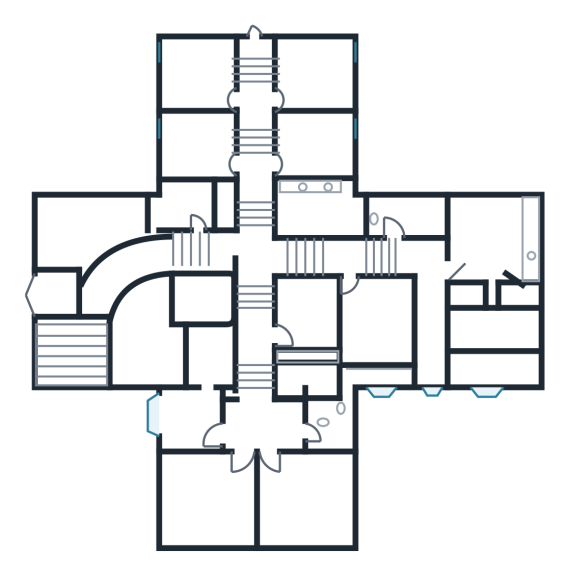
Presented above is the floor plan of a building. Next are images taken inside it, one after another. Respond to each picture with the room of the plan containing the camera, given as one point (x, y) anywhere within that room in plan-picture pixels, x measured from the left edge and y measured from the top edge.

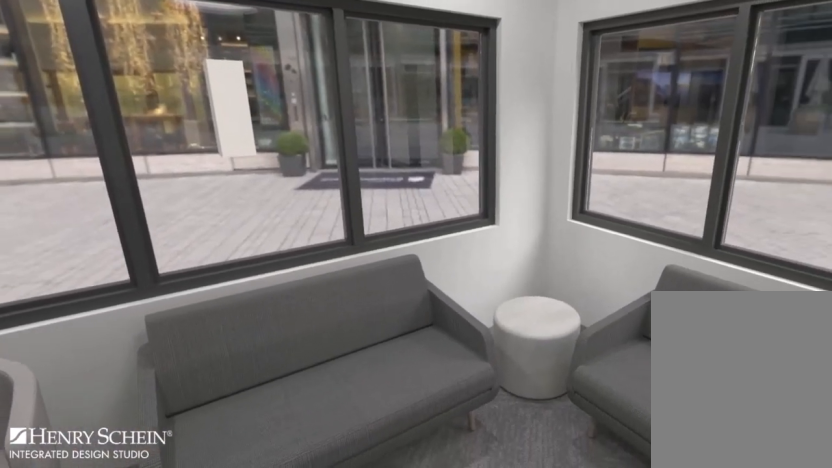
(81, 340)
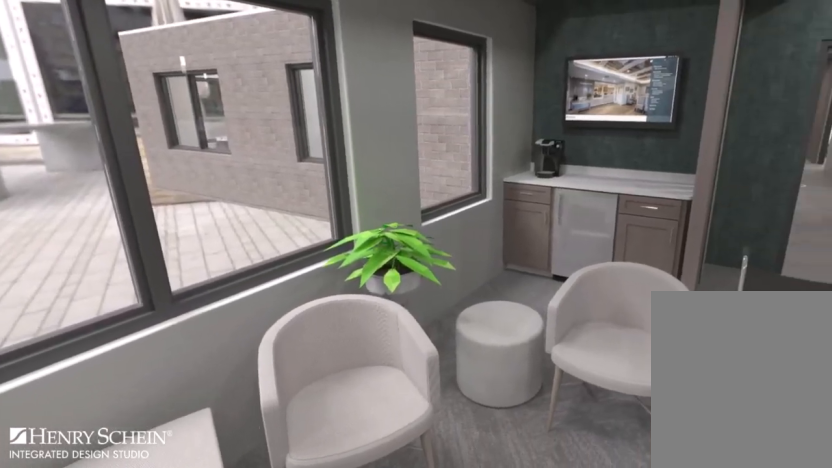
(103, 246)
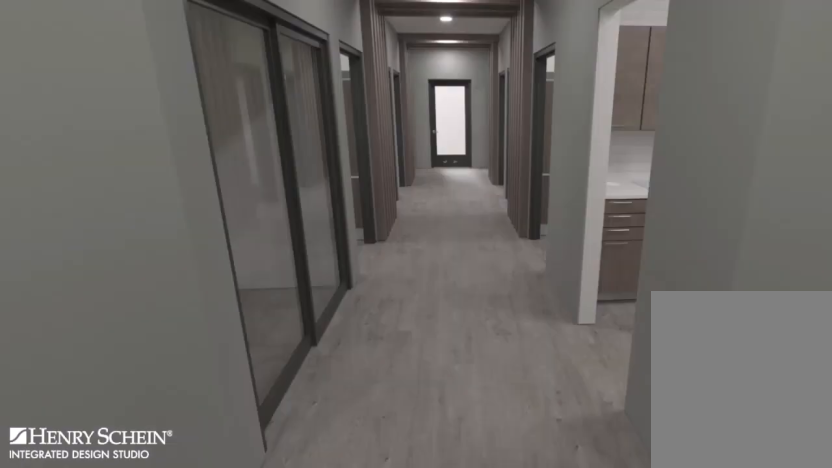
(258, 255)
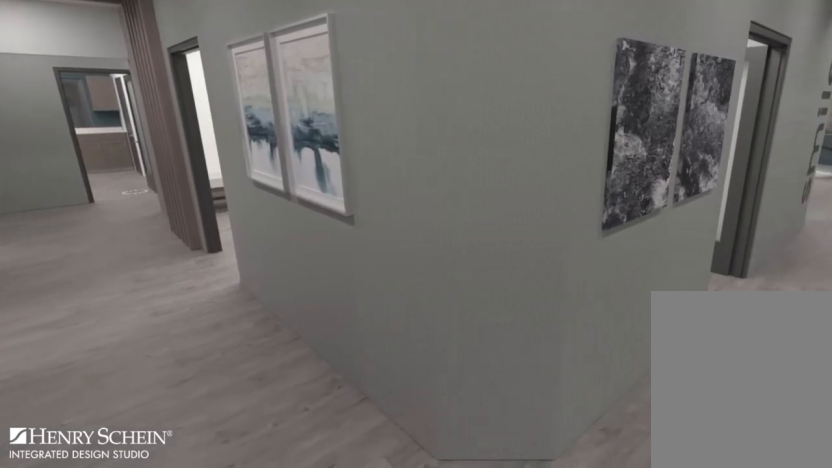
(258, 255)
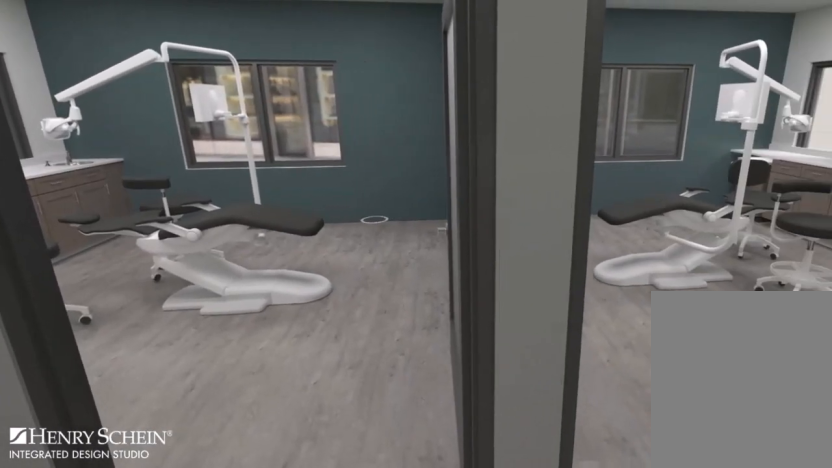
(264, 423)
